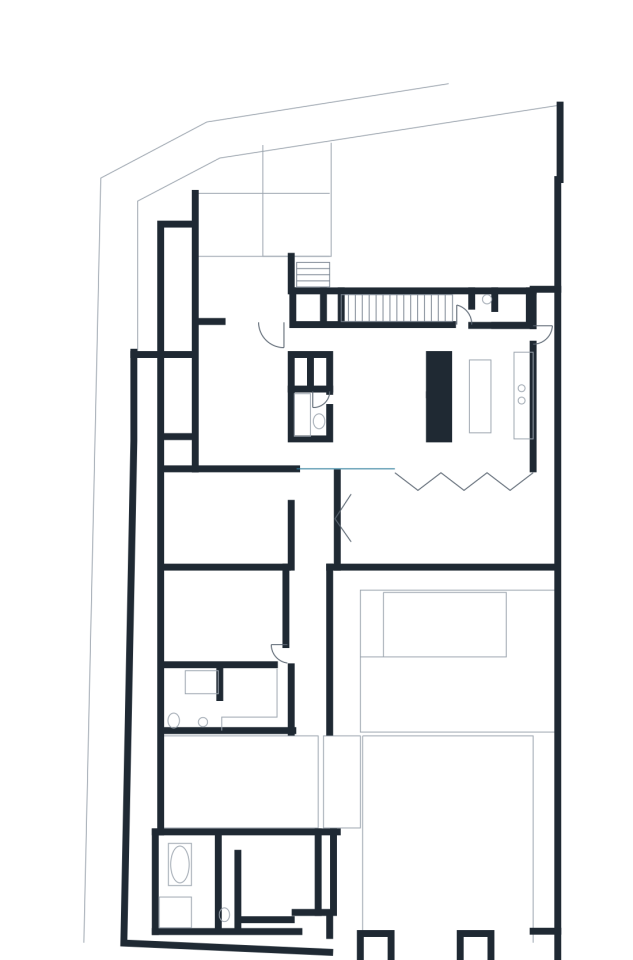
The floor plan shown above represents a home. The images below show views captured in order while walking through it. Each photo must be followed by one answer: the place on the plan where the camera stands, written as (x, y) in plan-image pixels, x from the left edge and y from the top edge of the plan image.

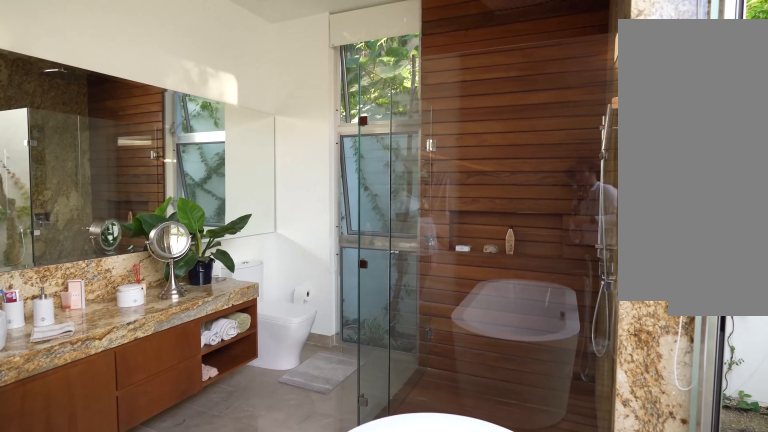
(145, 850)
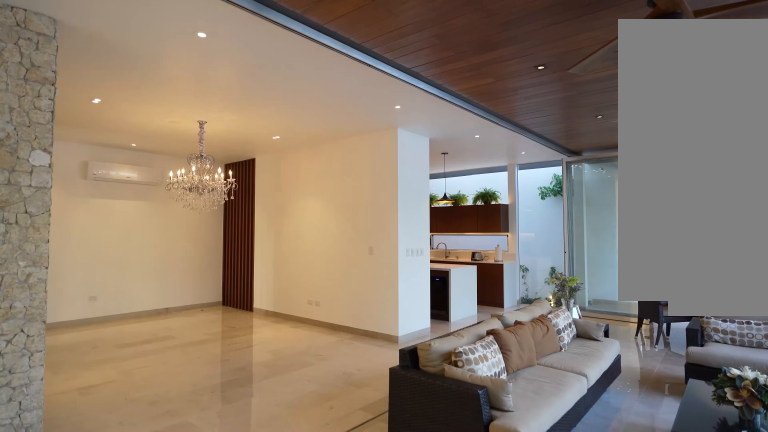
(311, 500)
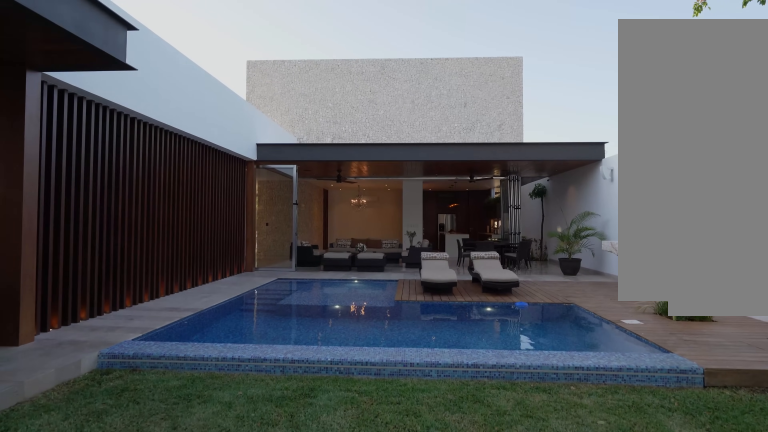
(428, 814)
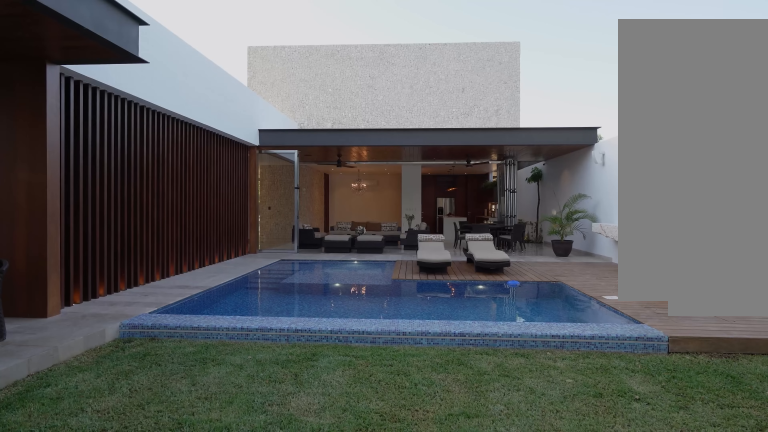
(438, 823)
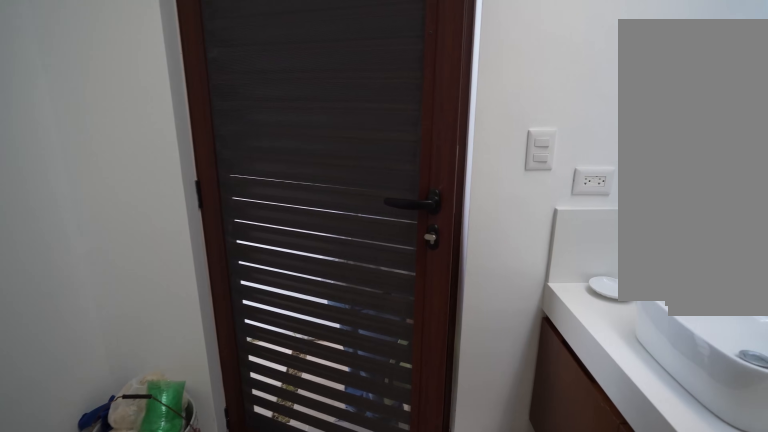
(495, 944)
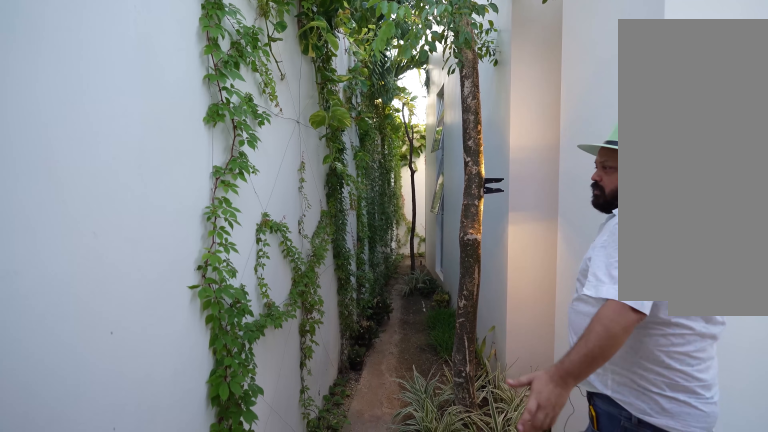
(337, 947)
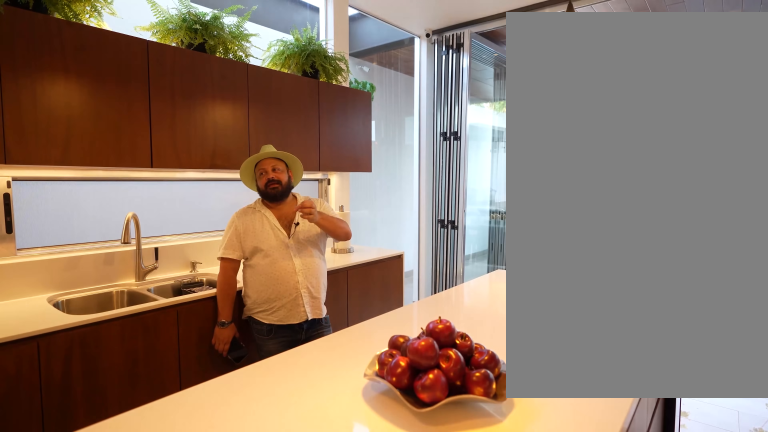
(461, 380)
